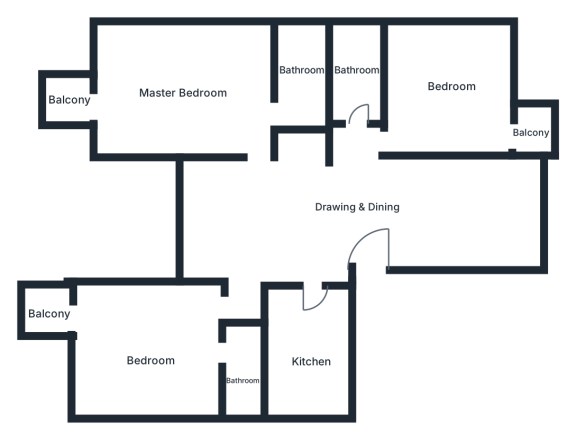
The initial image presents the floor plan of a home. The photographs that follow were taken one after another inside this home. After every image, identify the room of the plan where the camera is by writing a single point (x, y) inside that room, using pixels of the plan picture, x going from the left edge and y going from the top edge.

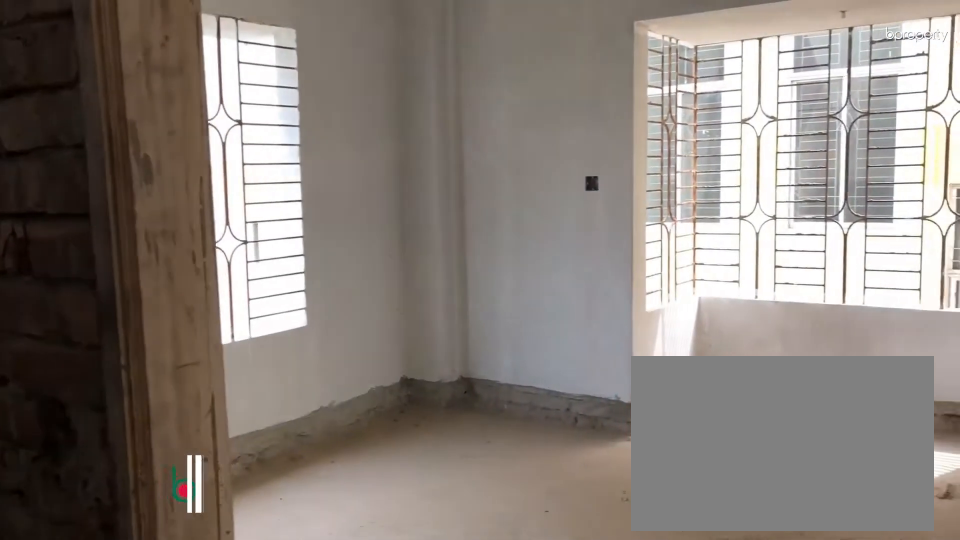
(404, 139)
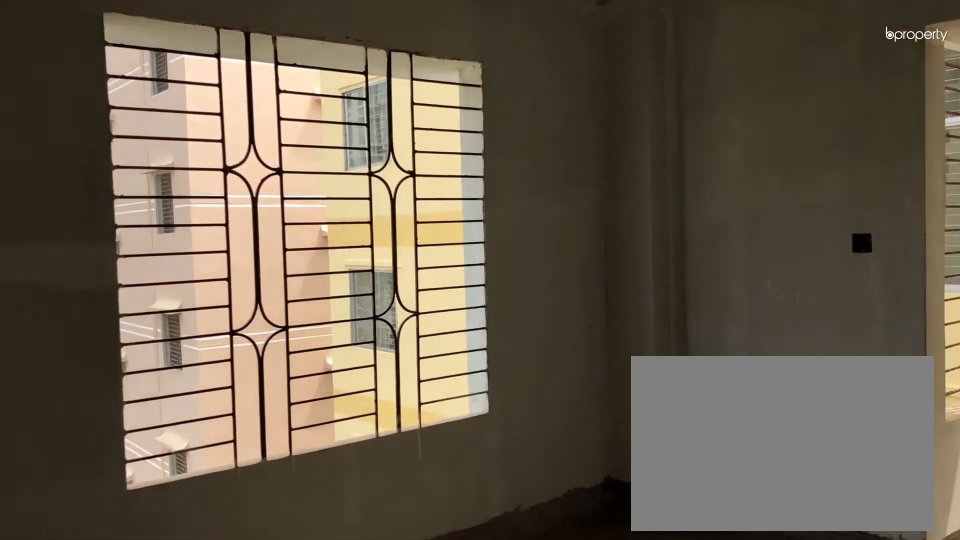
(446, 87)
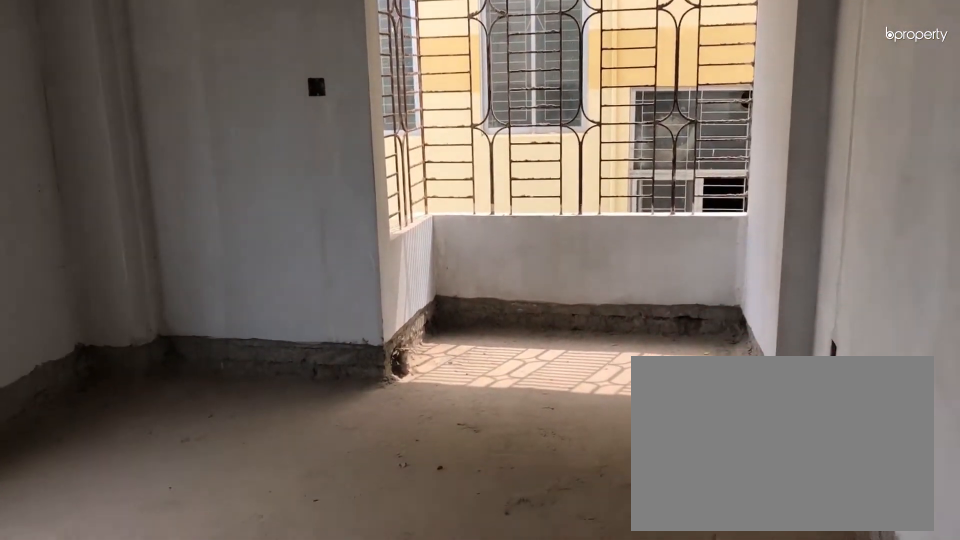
(446, 87)
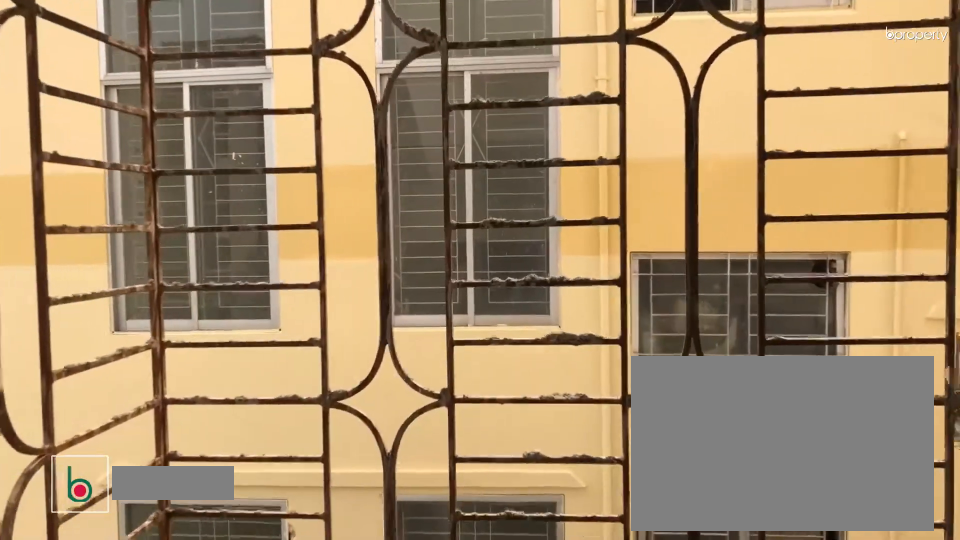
(534, 127)
